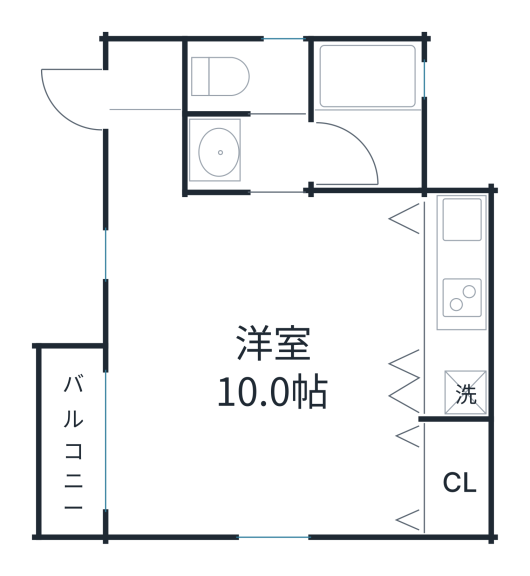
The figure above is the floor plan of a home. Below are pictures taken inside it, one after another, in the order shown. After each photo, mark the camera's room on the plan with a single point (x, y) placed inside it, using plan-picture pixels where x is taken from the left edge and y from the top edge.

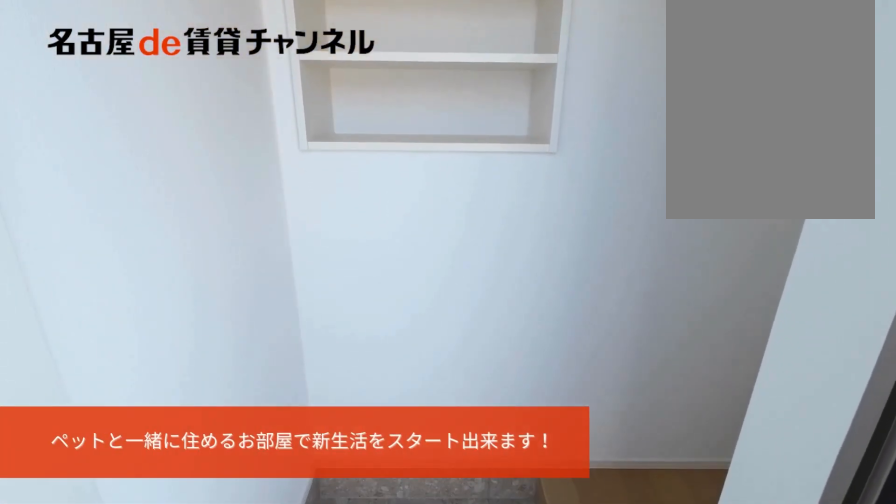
(144, 85)
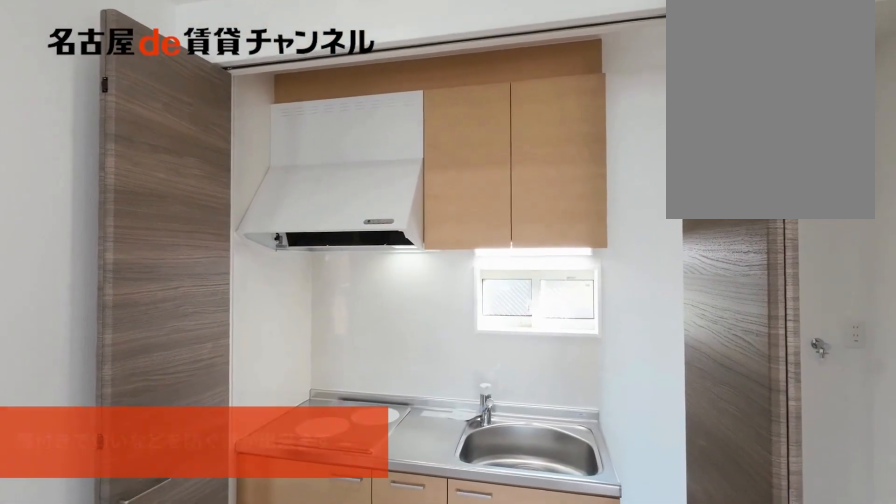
(454, 305)
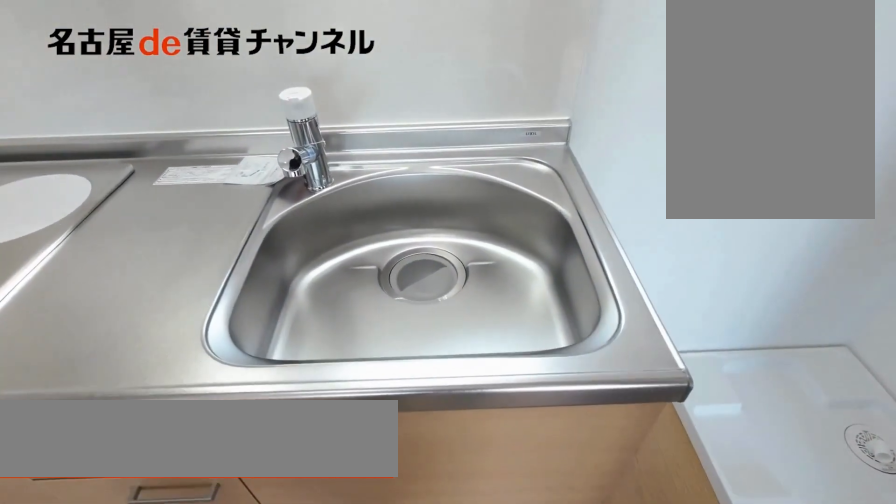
(454, 305)
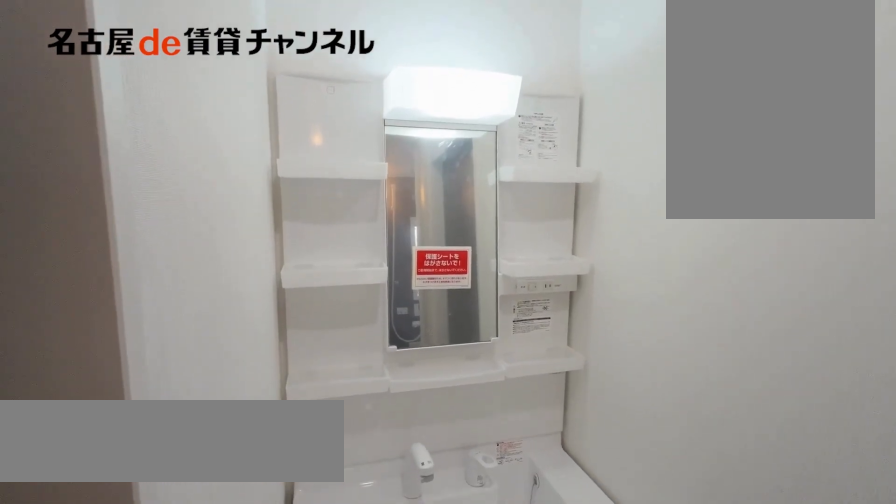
(246, 155)
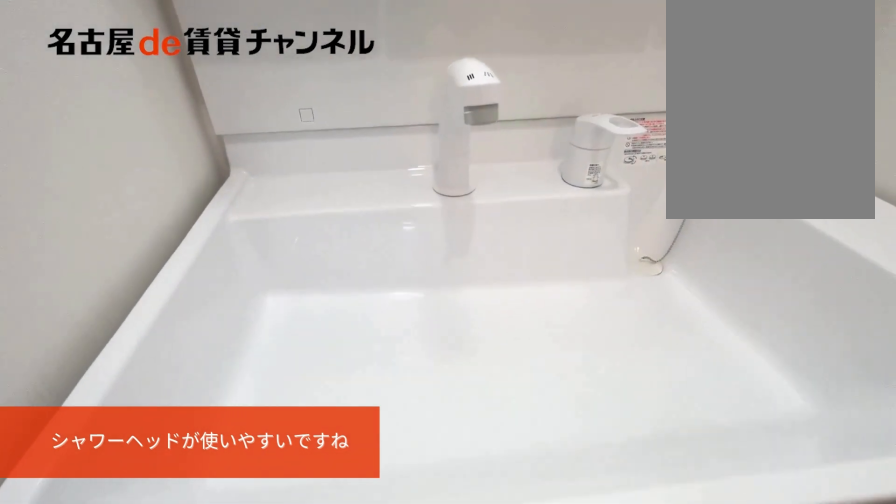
(246, 155)
